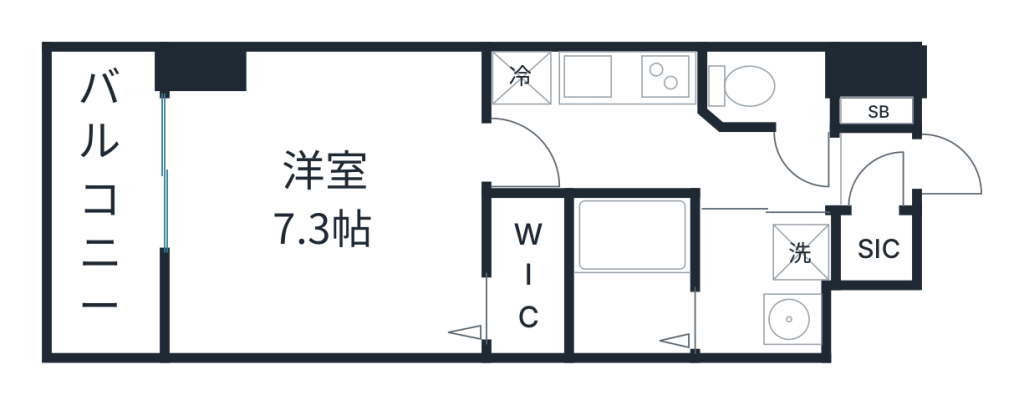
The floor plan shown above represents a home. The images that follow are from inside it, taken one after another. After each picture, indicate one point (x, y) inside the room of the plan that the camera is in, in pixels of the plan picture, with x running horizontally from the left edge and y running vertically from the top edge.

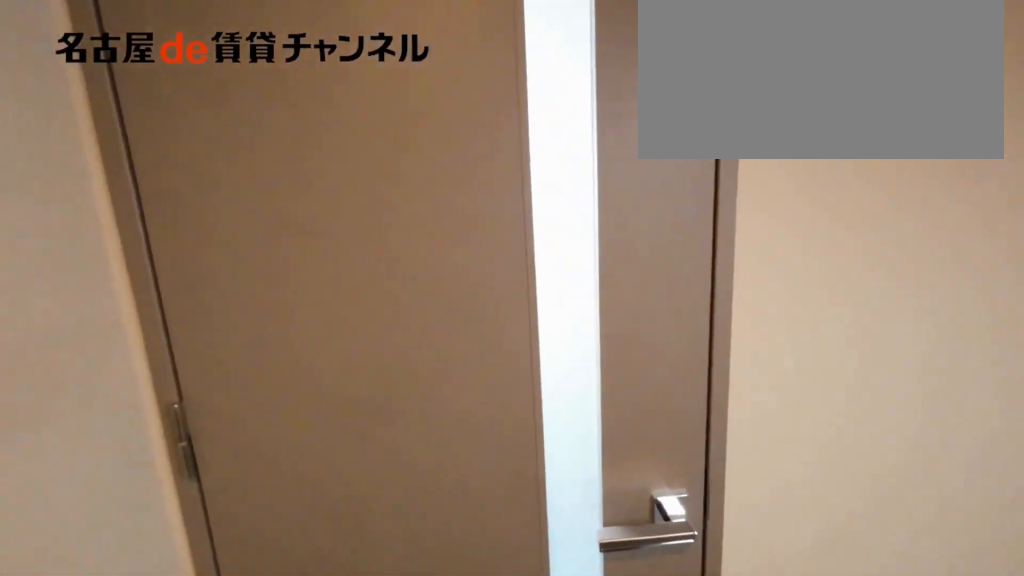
(656, 154)
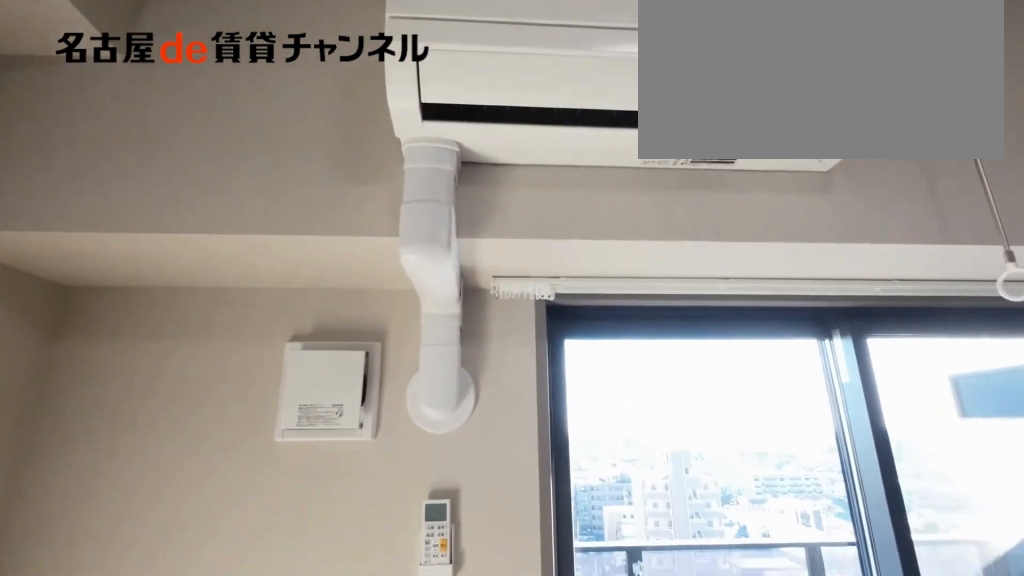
(329, 206)
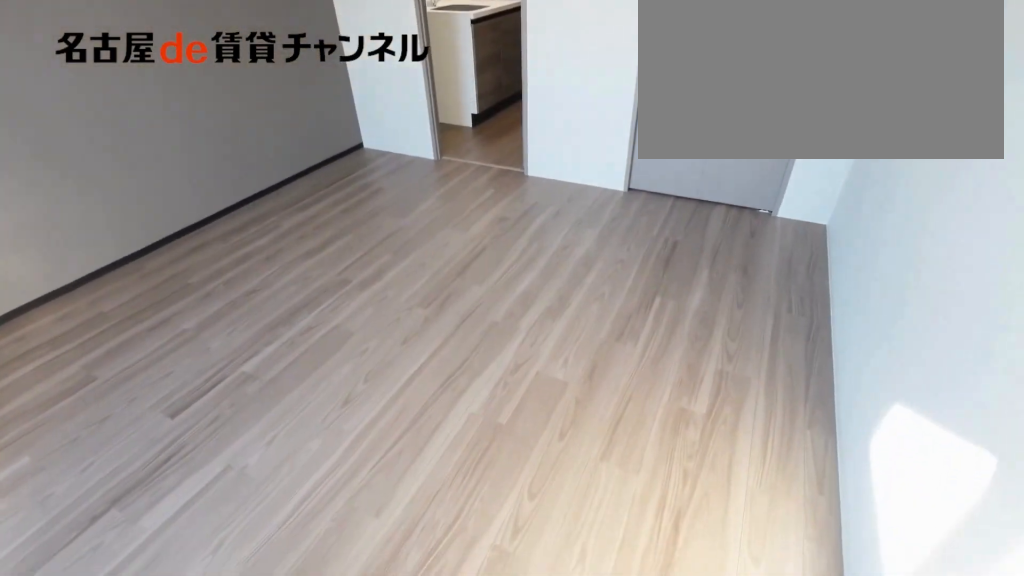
(329, 206)
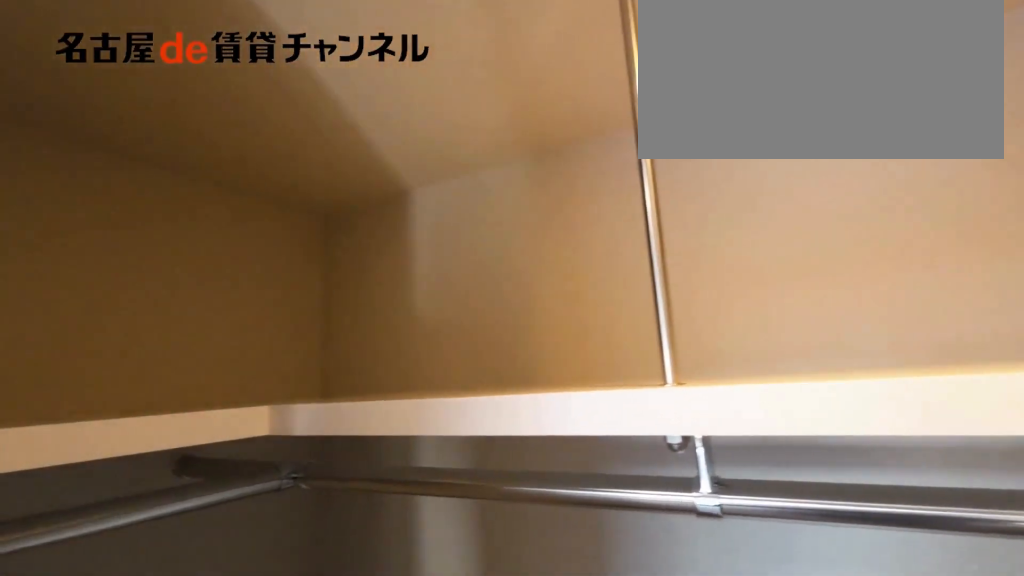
(527, 276)
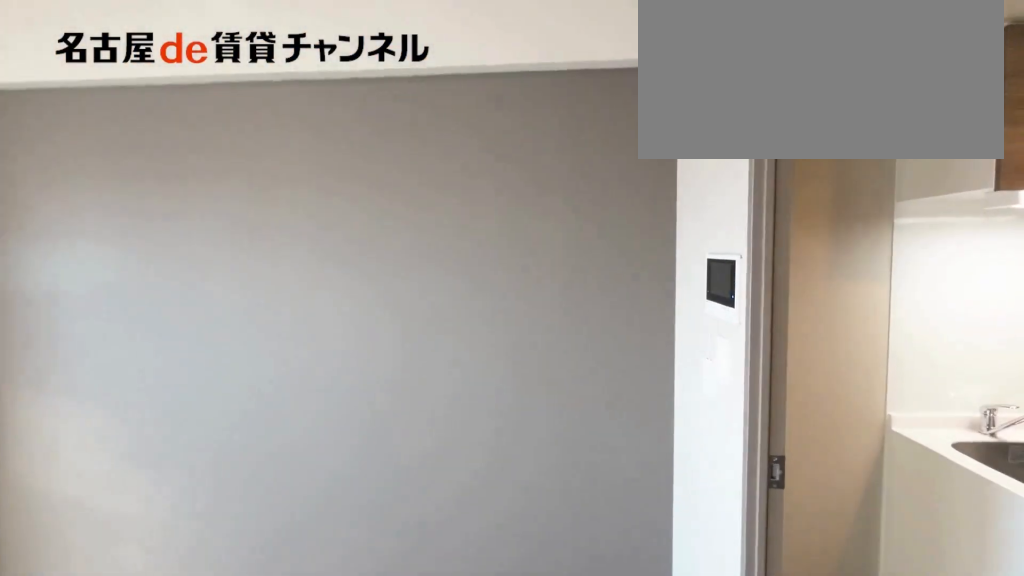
(329, 206)
